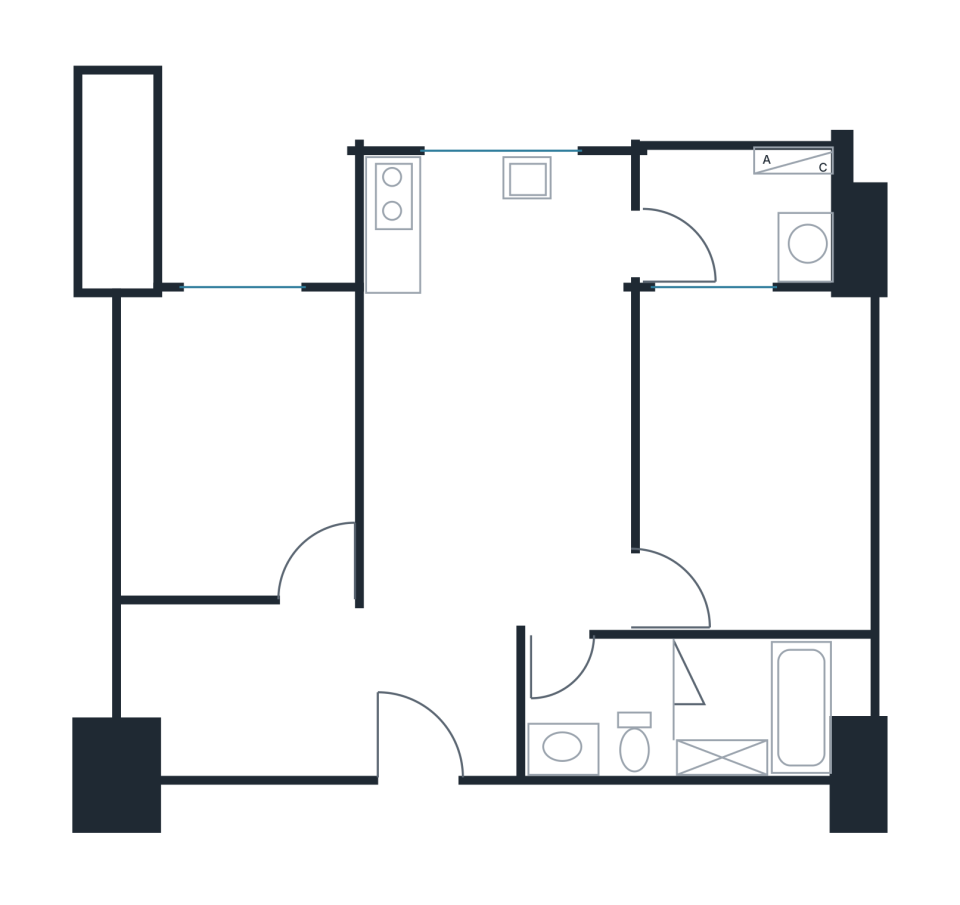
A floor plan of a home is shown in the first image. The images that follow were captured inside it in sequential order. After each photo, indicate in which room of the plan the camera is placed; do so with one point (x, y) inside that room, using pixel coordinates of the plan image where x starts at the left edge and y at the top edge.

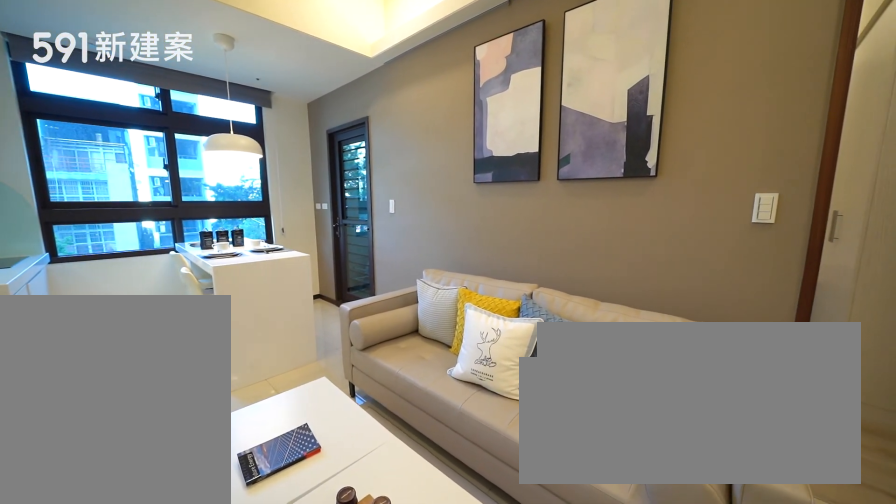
(498, 462)
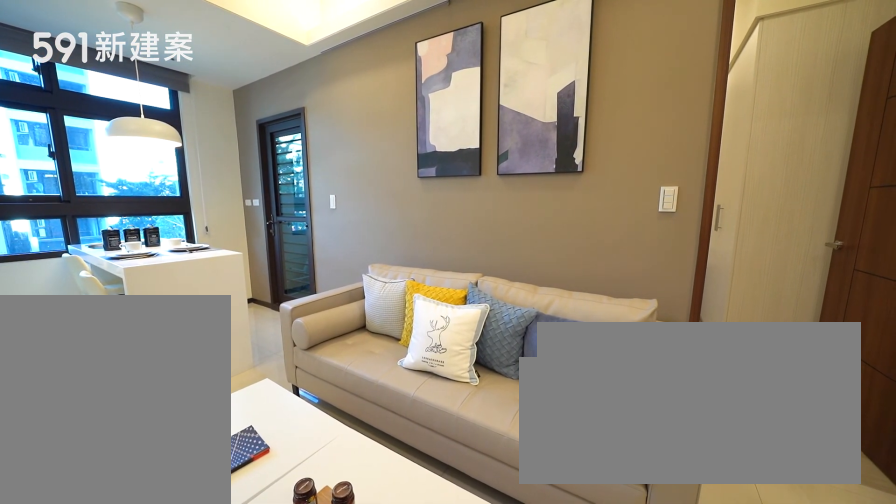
(498, 462)
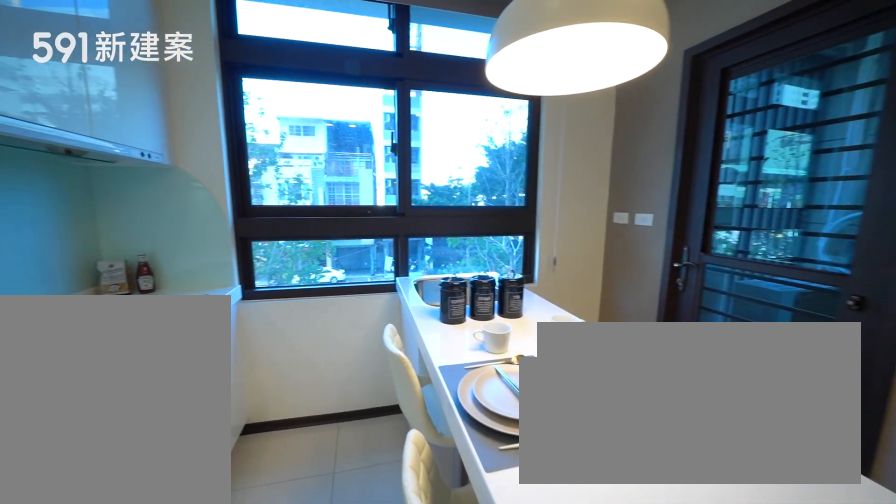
(498, 235)
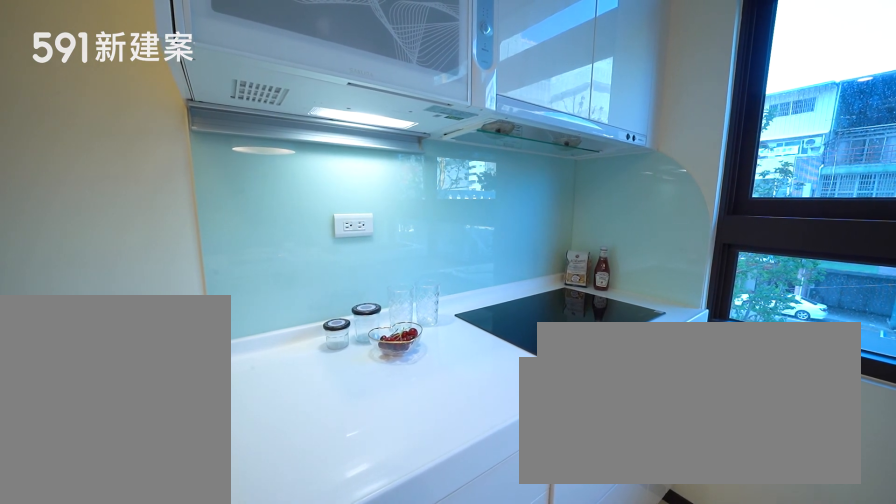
(498, 235)
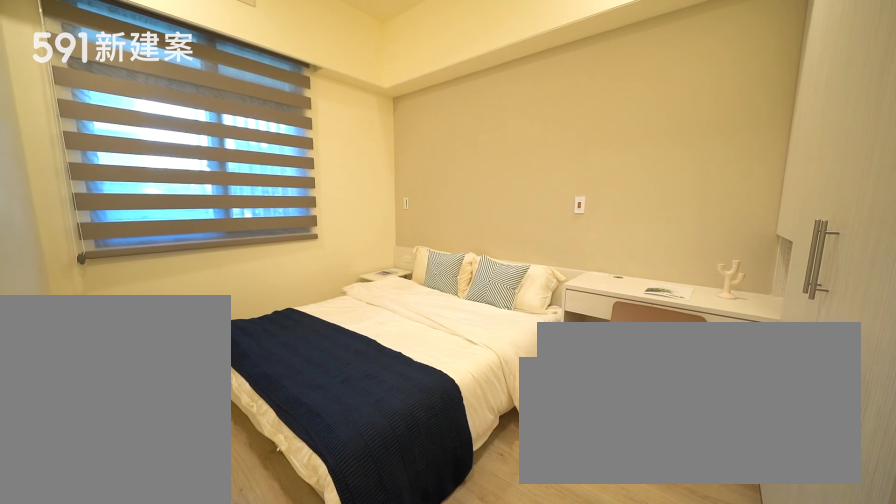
(757, 456)
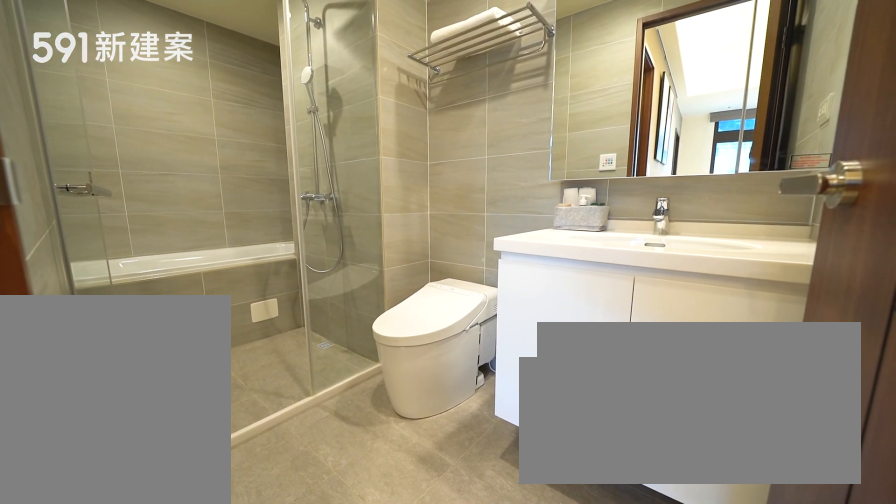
(706, 708)
